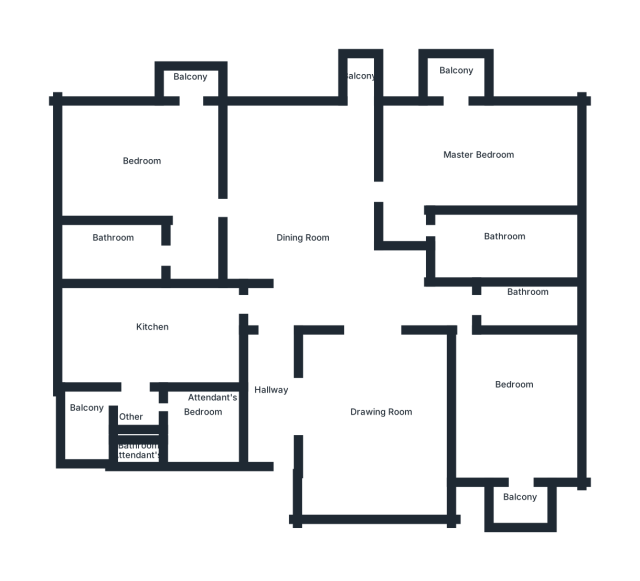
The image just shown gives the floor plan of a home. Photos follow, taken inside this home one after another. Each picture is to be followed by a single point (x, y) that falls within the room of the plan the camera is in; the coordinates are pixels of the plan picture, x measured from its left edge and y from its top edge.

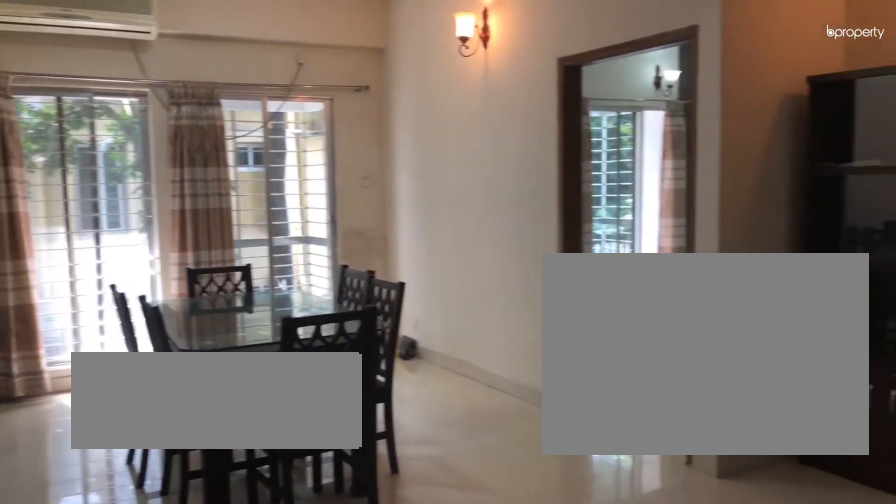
(302, 197)
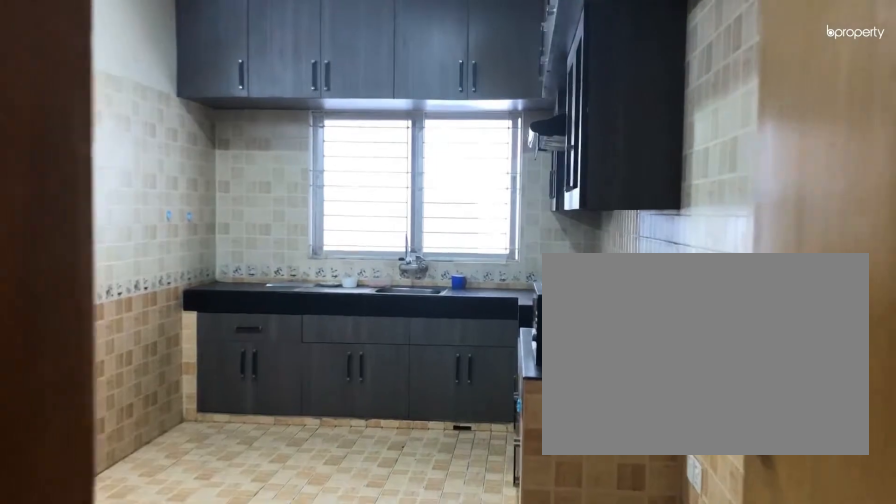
(243, 303)
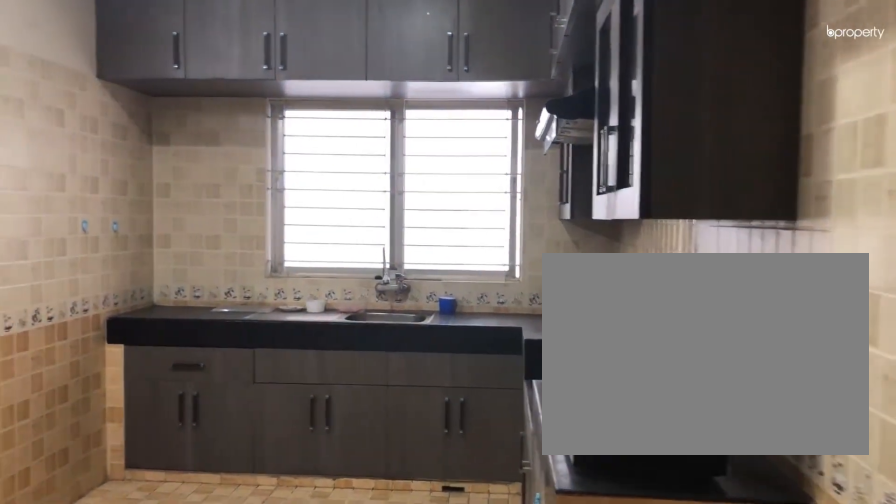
(155, 340)
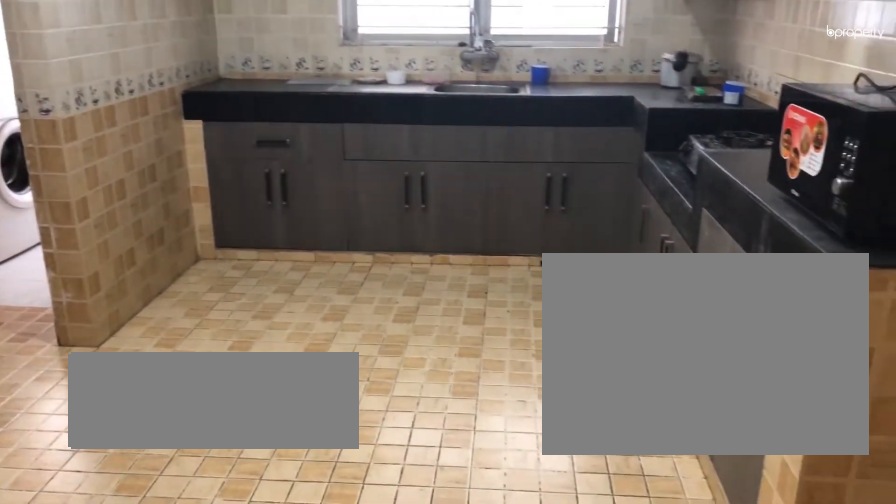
(155, 340)
